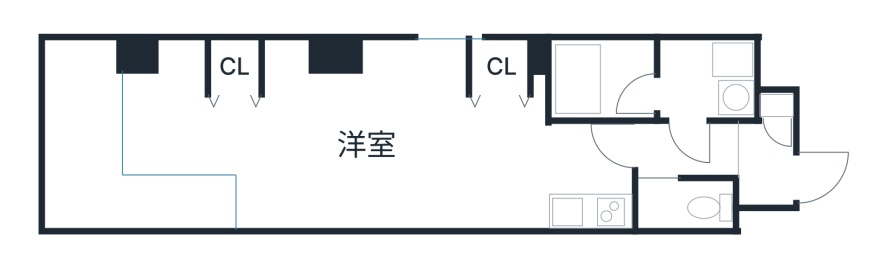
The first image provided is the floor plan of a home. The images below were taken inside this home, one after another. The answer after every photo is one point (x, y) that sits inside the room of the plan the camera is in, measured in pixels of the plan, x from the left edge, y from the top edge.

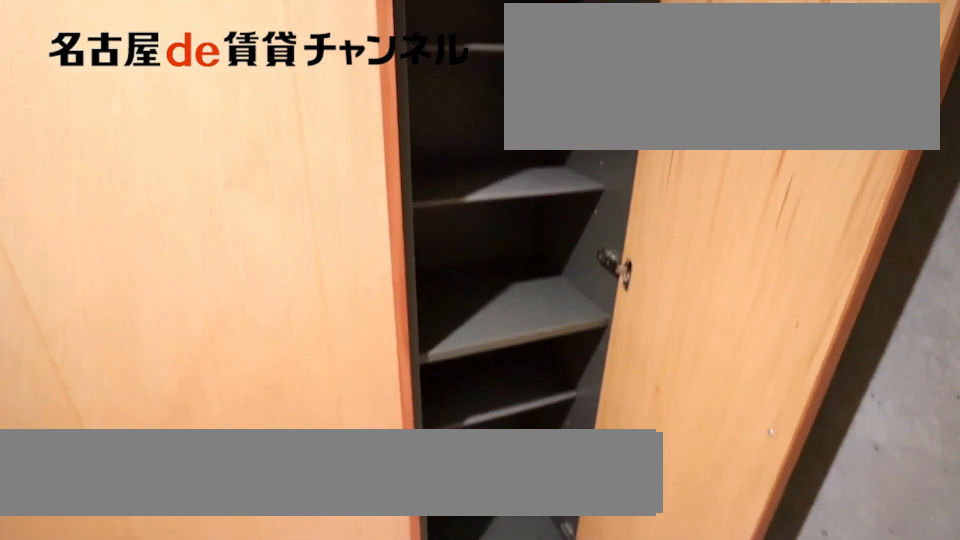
(776, 101)
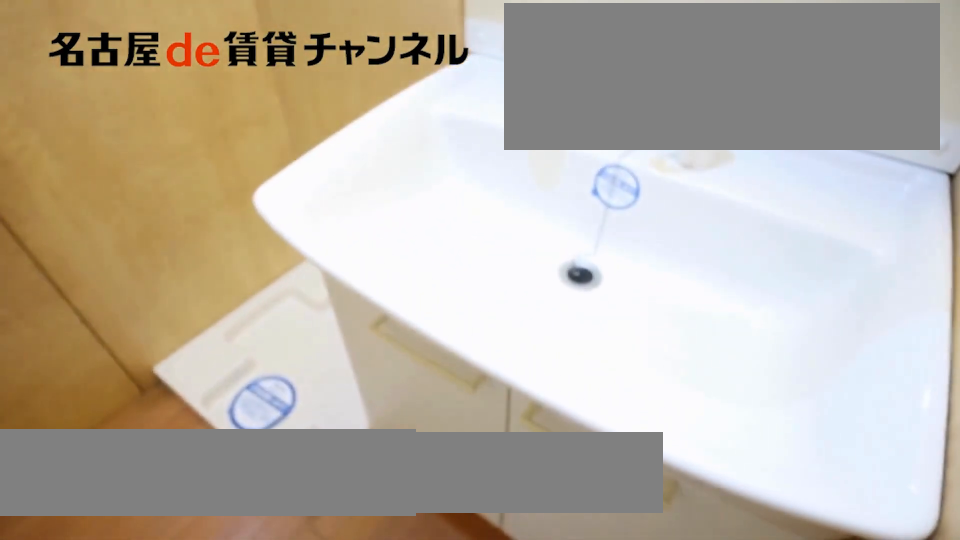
(707, 81)
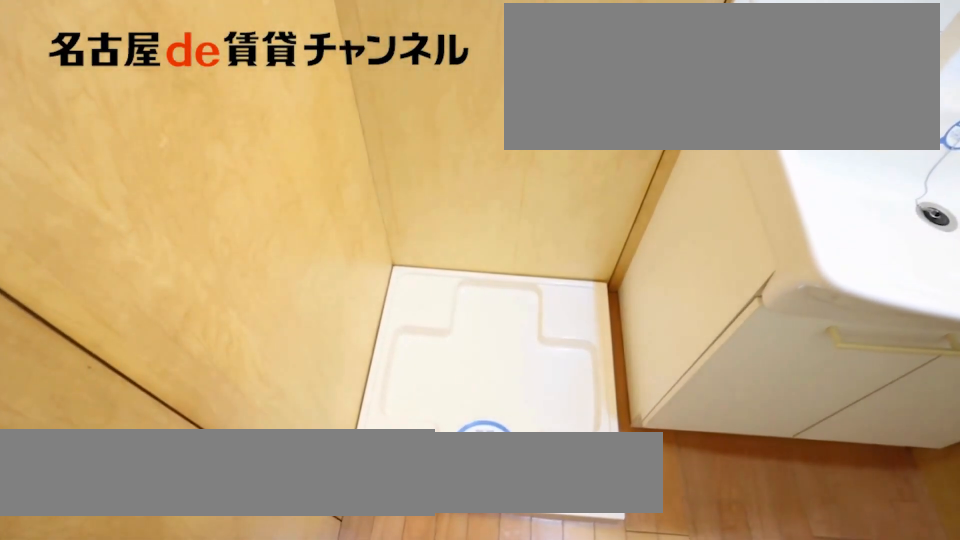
(707, 81)
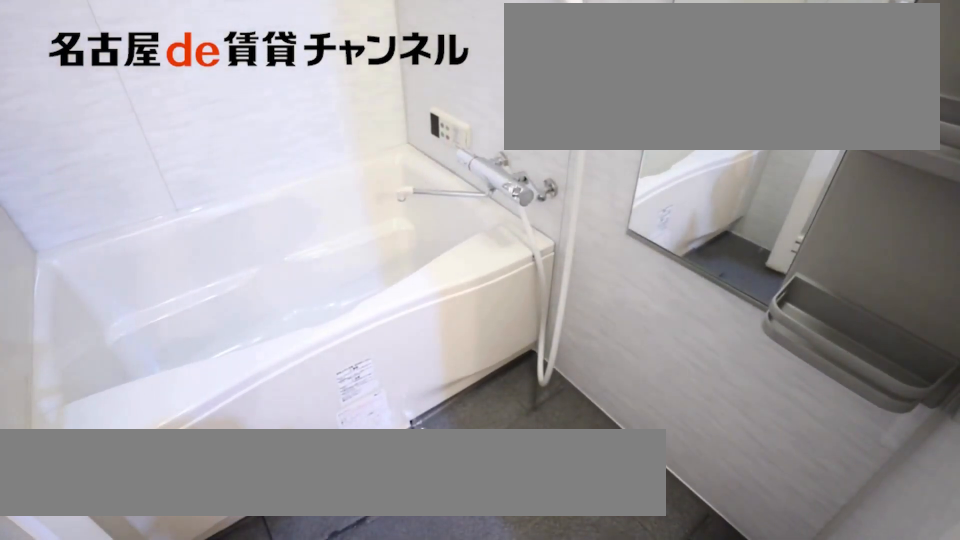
(603, 80)
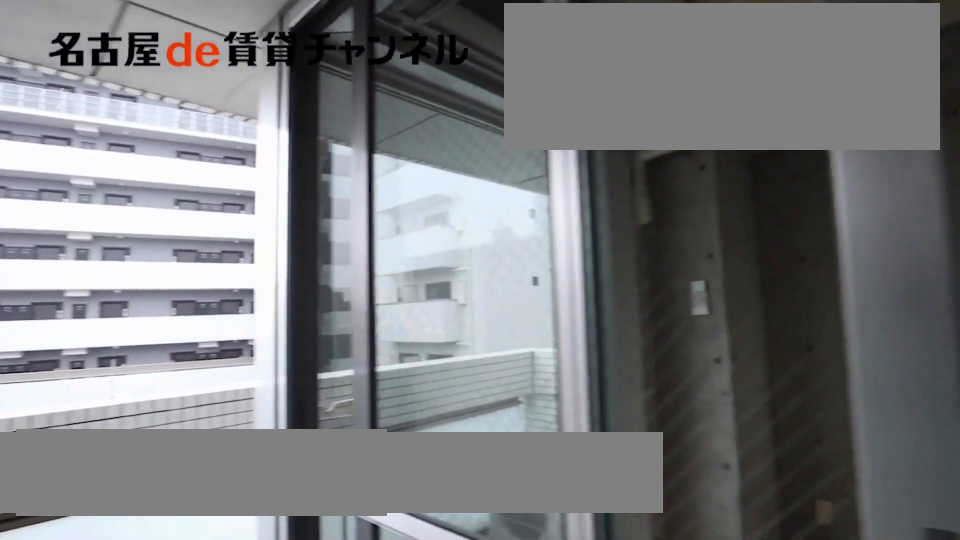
(118, 158)
